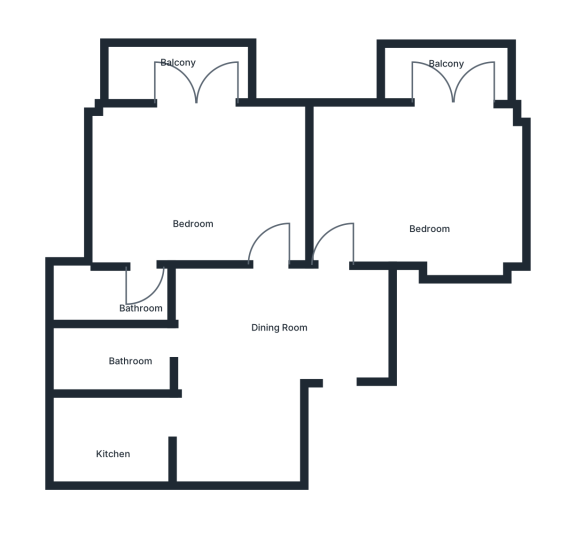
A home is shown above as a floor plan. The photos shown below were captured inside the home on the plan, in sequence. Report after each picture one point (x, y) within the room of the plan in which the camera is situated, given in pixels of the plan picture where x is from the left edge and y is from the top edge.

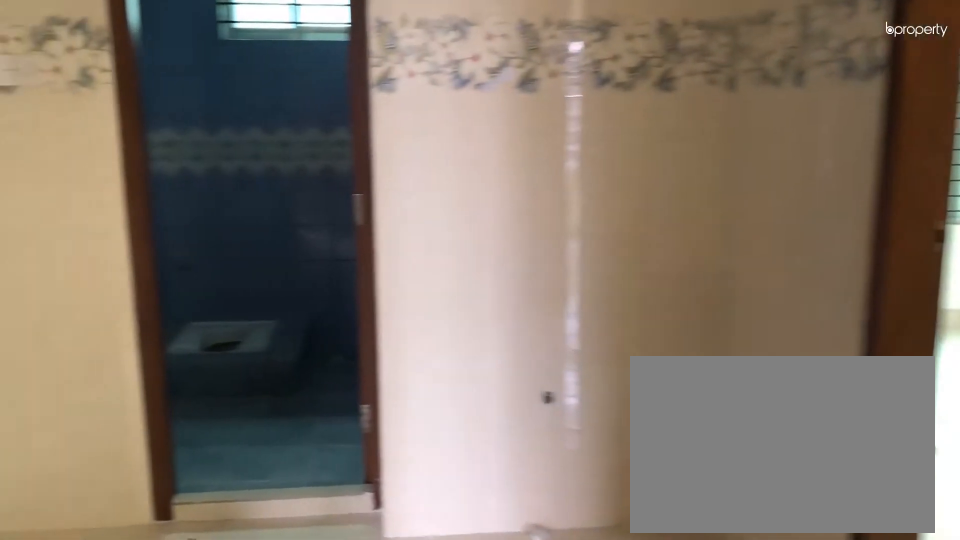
(253, 371)
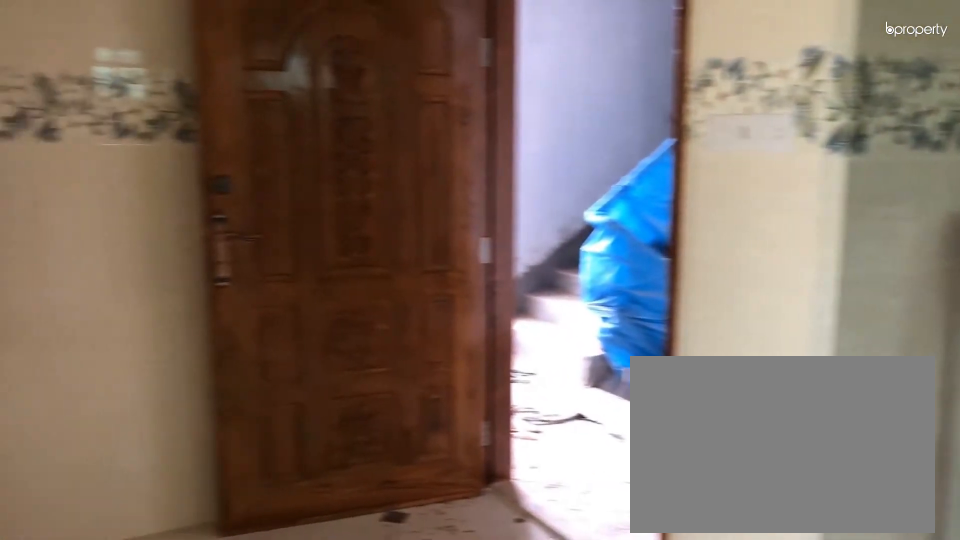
(253, 371)
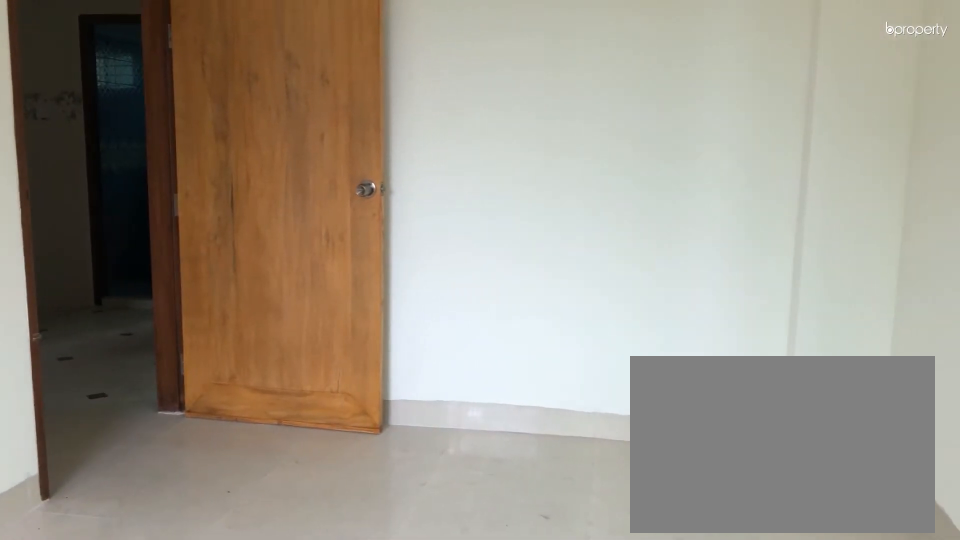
(426, 185)
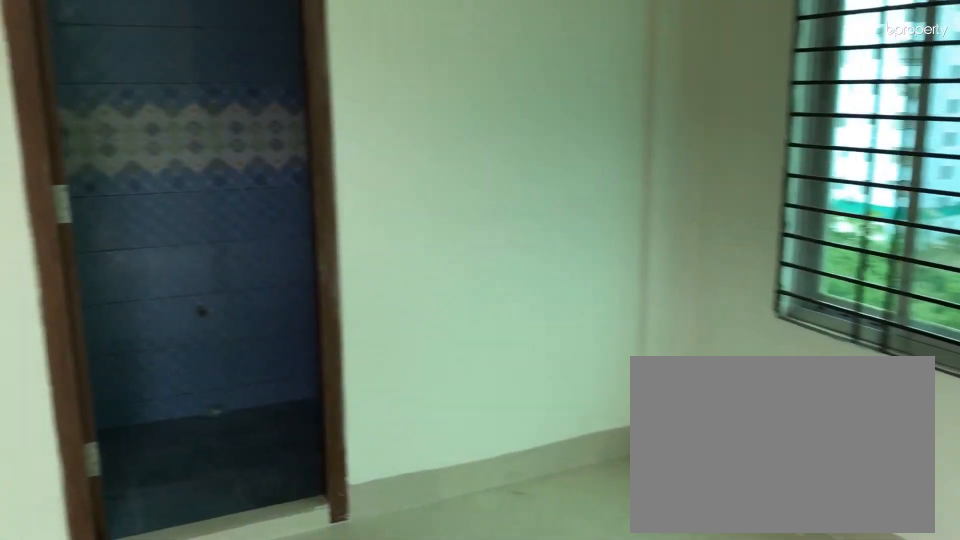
(196, 182)
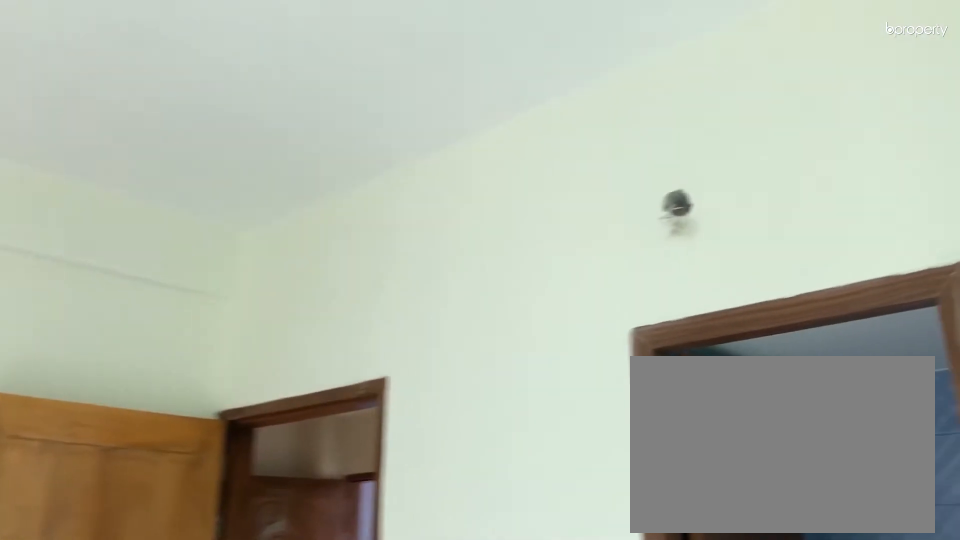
(196, 182)
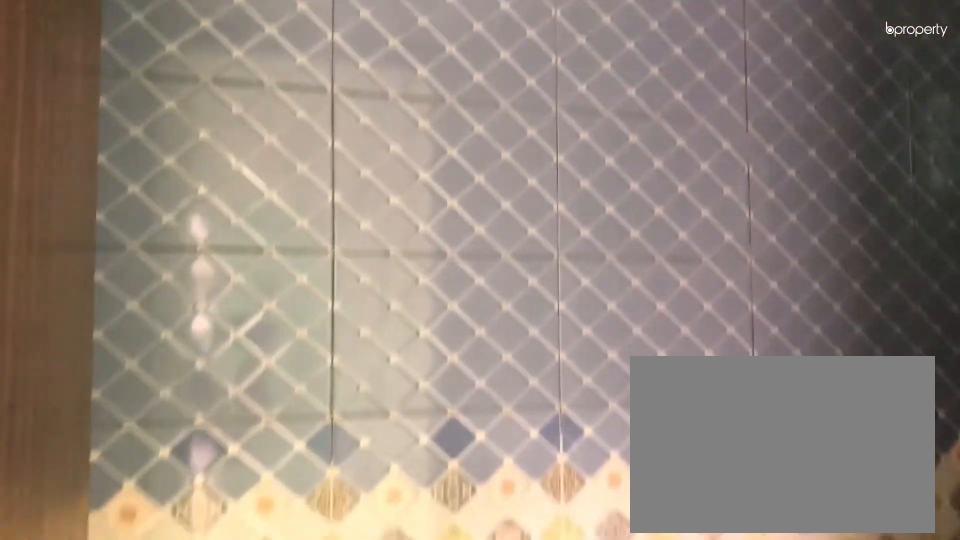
(115, 300)
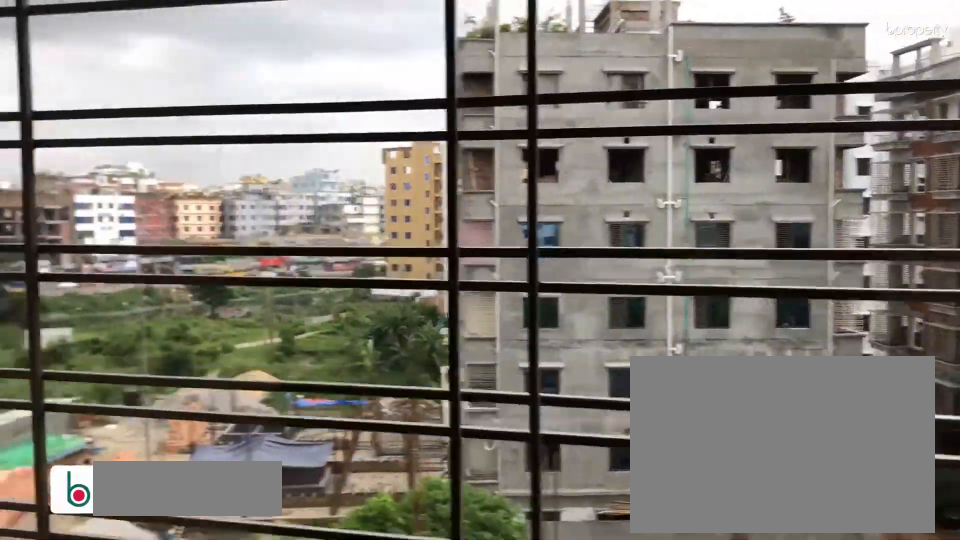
(175, 73)
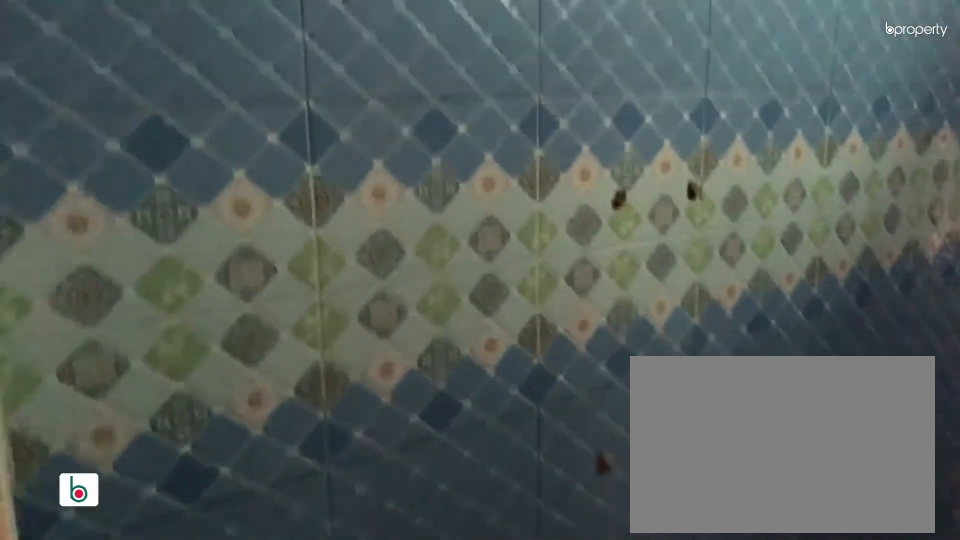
(125, 354)
